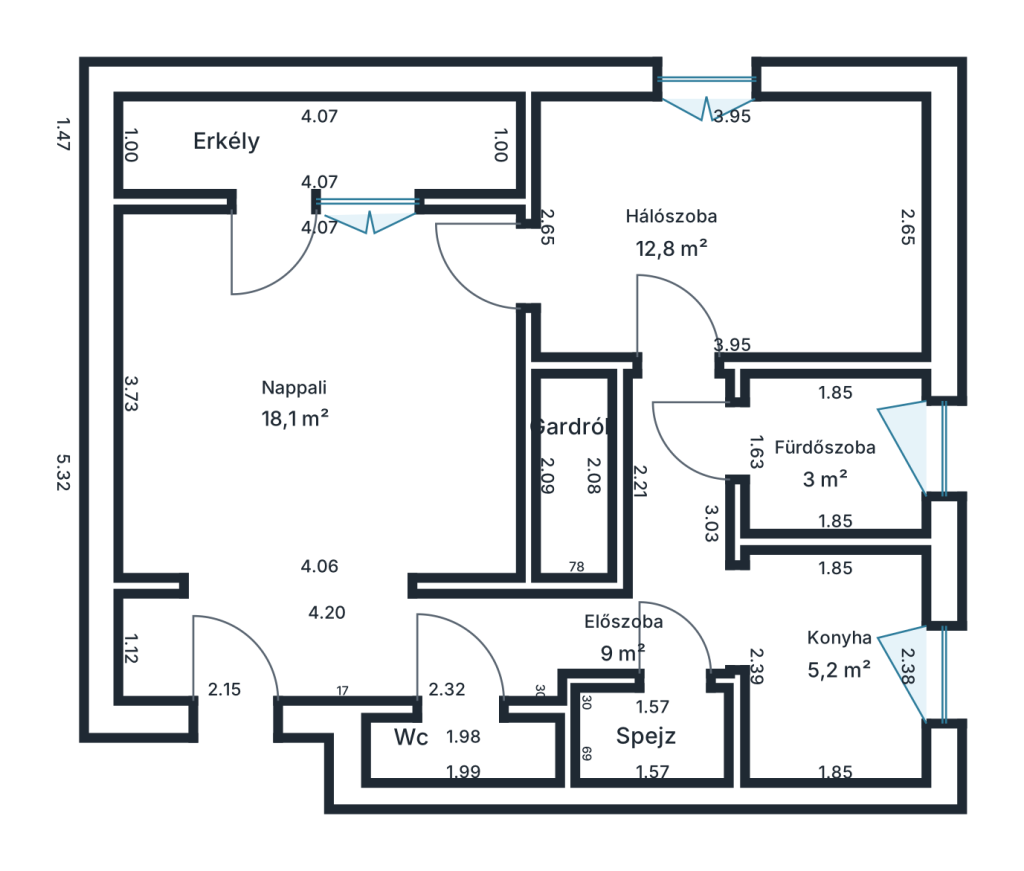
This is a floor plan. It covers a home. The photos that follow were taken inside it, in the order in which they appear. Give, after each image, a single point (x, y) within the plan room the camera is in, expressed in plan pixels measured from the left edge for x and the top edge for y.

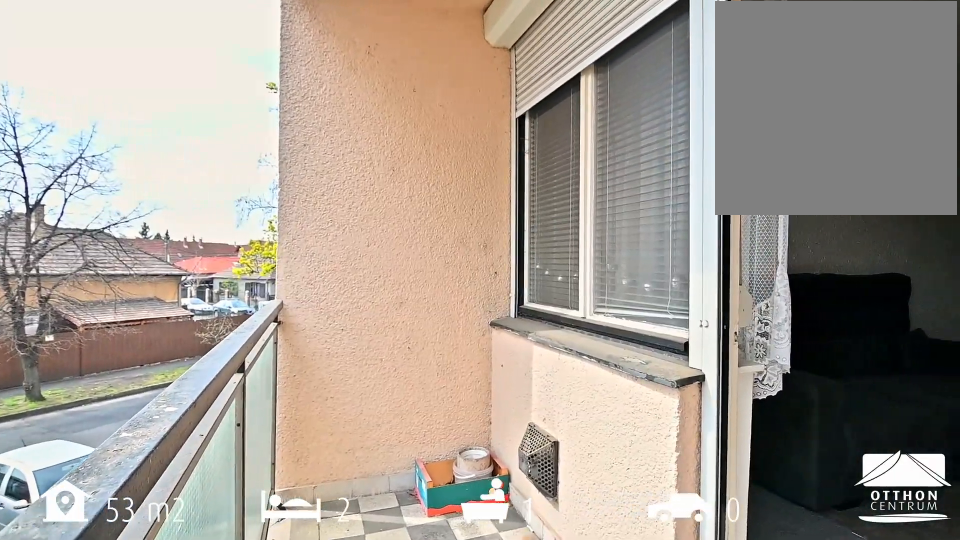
(325, 151)
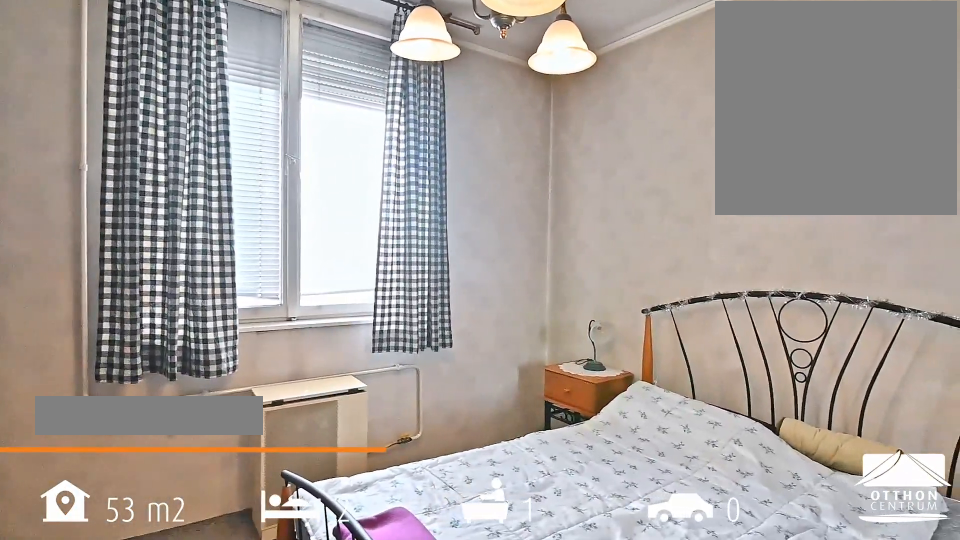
(730, 232)
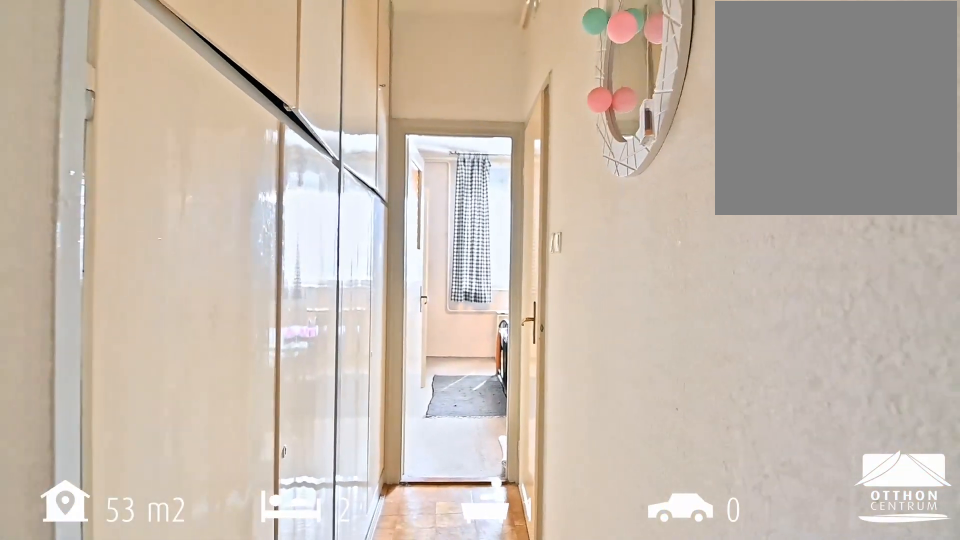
(678, 541)
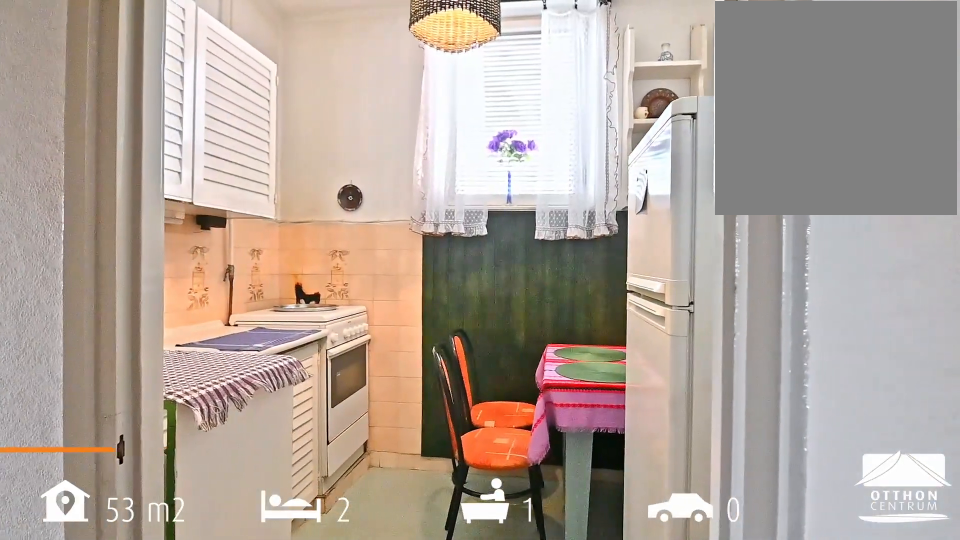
(840, 660)
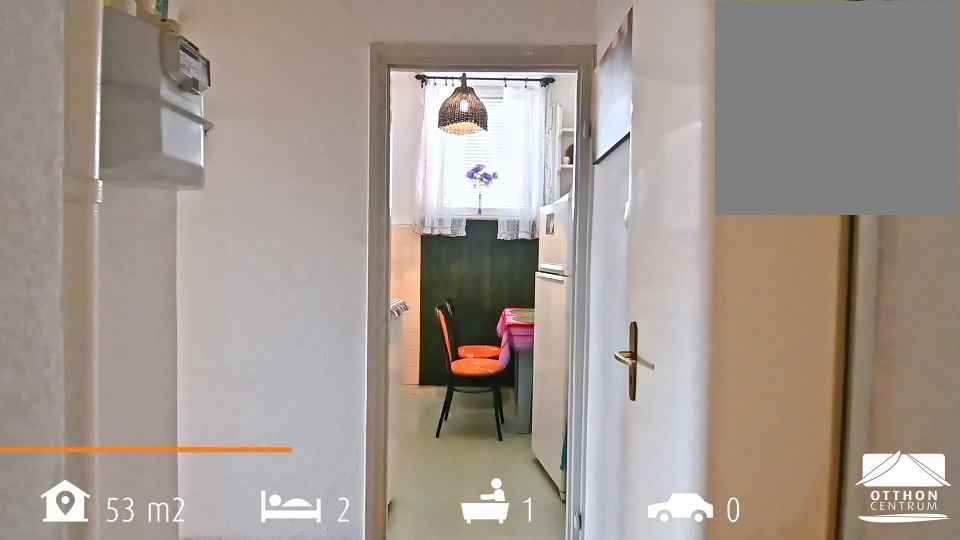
(361, 645)
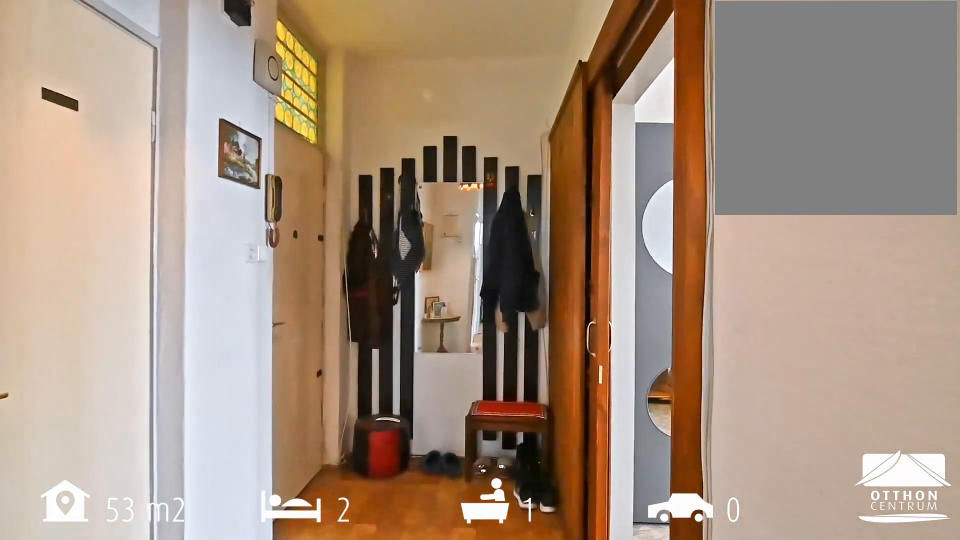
(361, 645)
